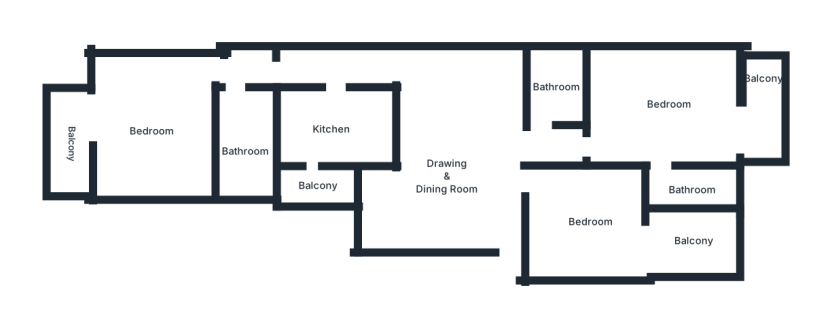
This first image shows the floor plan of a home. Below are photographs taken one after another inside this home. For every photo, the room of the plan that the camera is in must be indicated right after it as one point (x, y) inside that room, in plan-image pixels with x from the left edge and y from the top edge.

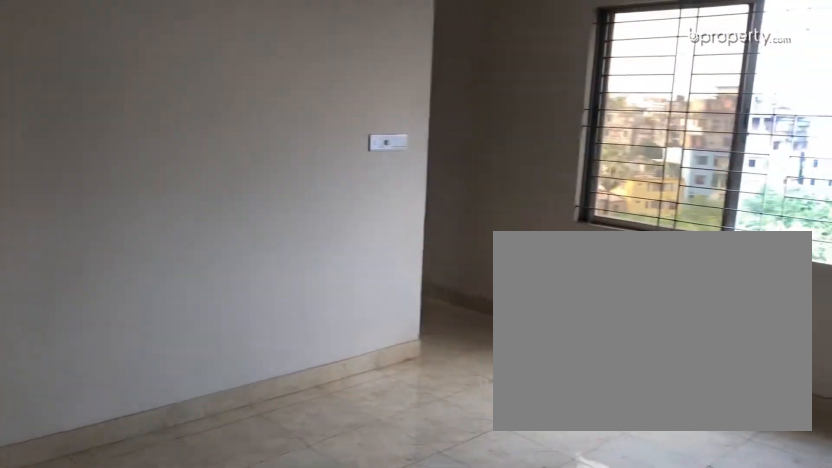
(444, 189)
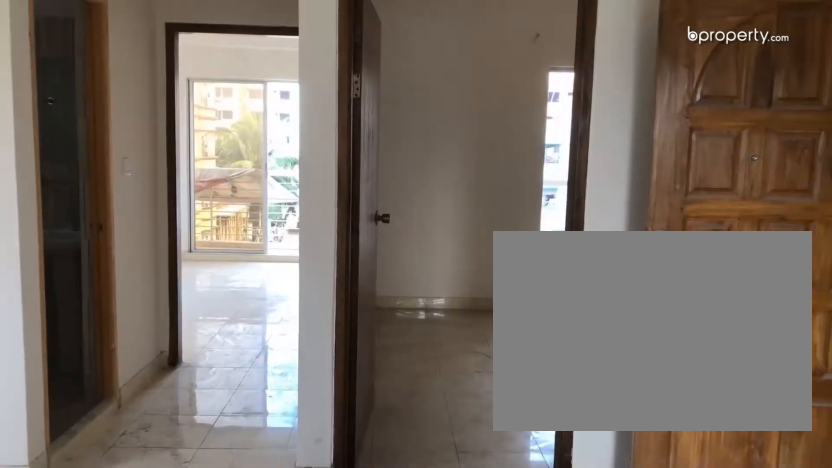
(444, 189)
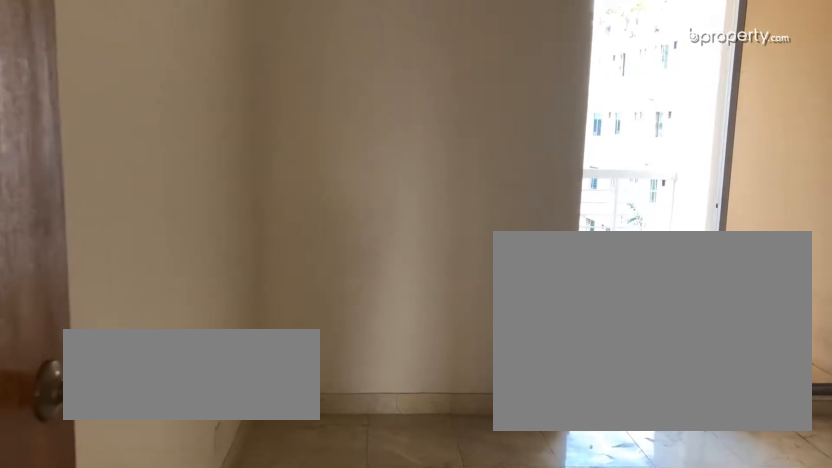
(591, 242)
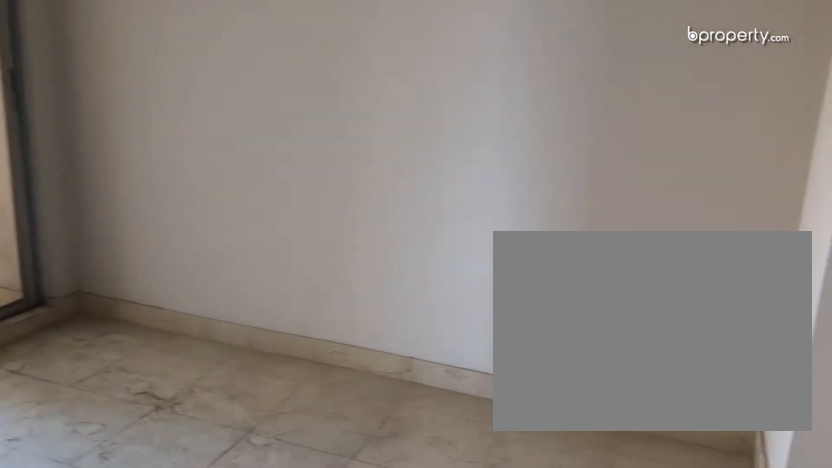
(591, 242)
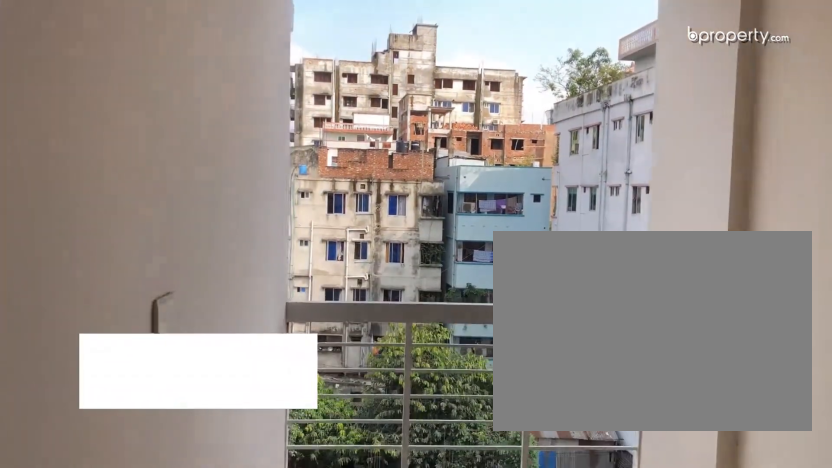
(694, 259)
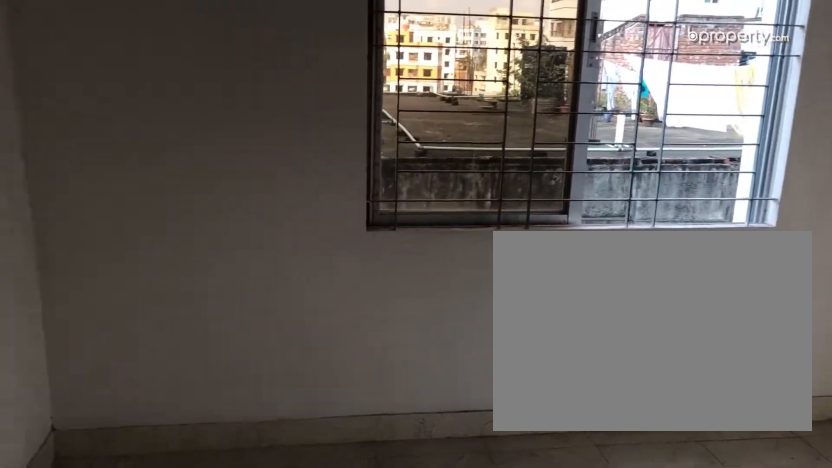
(664, 118)
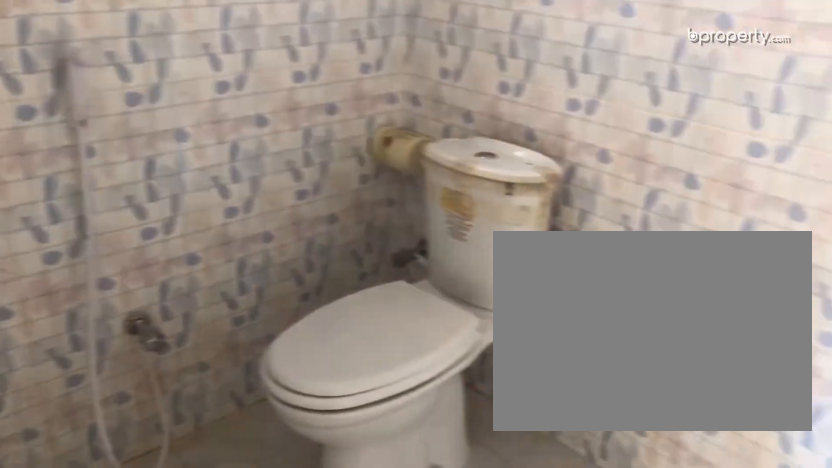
(690, 191)
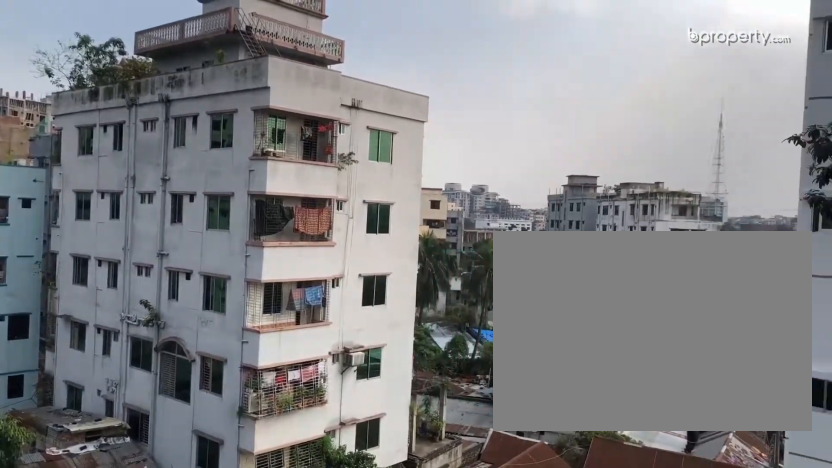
(762, 119)
